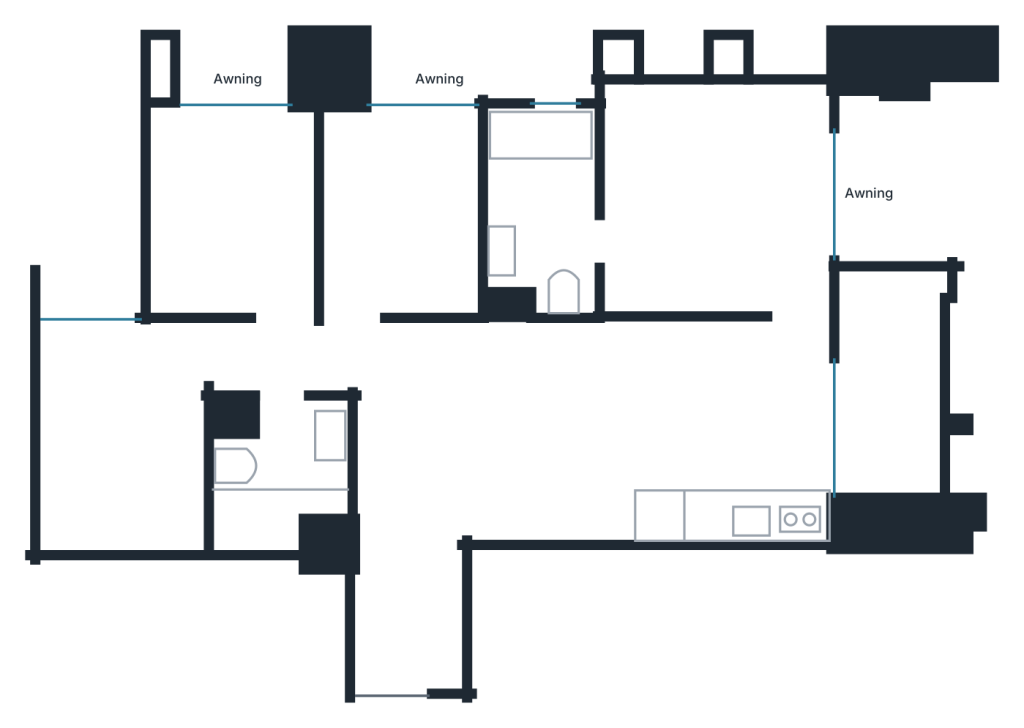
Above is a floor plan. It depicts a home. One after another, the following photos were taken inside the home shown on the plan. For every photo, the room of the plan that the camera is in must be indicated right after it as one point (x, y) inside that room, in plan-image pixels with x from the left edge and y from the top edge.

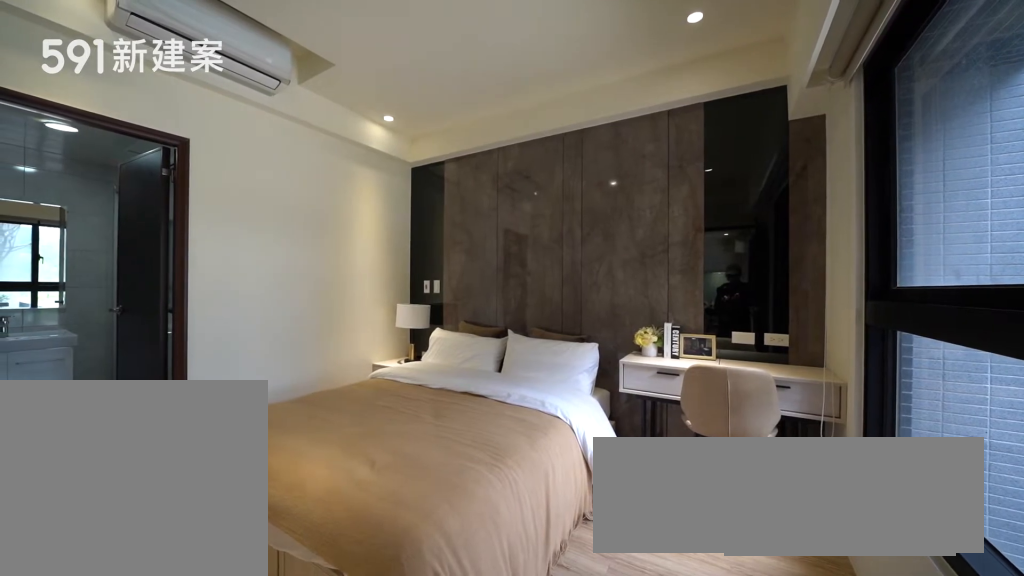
(712, 197)
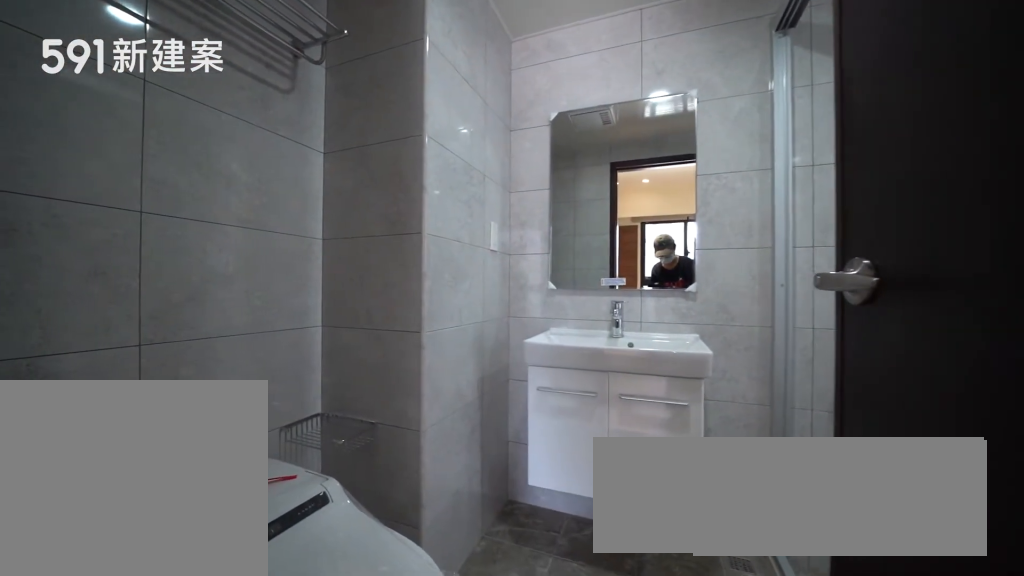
(540, 210)
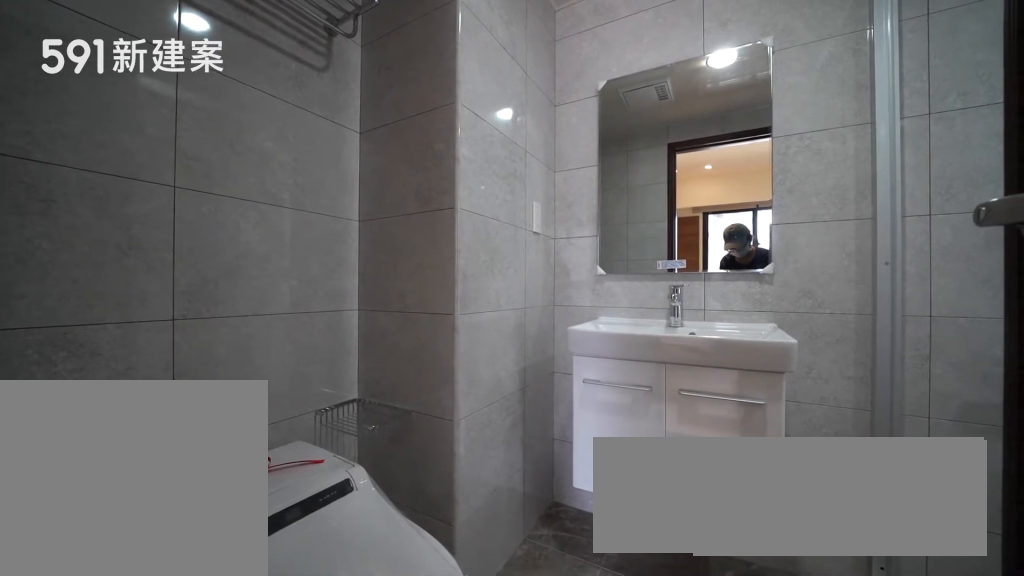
(540, 210)
